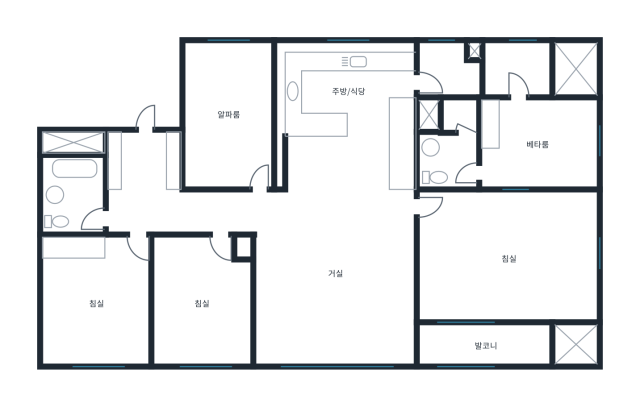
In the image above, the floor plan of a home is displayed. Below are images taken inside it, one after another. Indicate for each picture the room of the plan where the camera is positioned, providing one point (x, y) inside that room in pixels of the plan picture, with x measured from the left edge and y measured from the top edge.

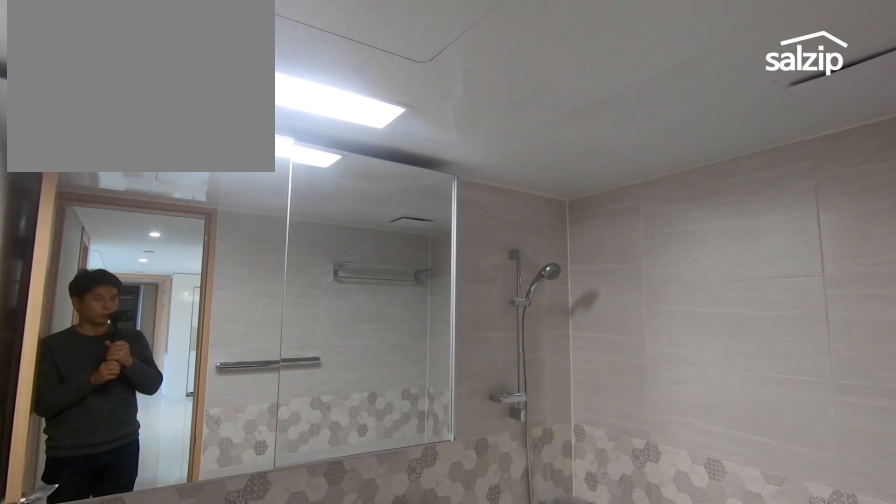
(74, 198)
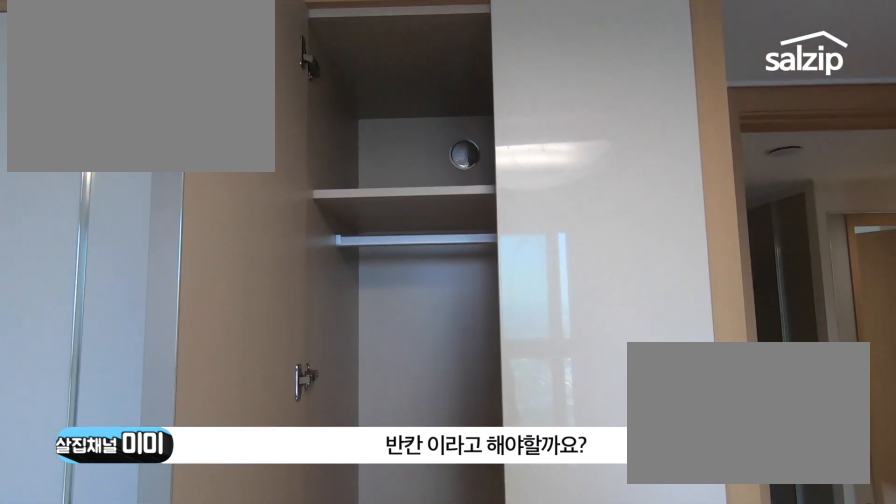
(97, 301)
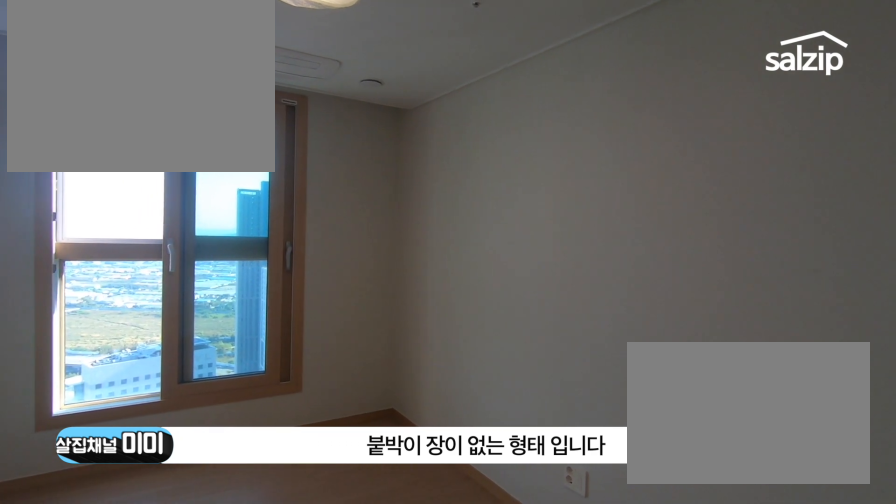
(201, 300)
